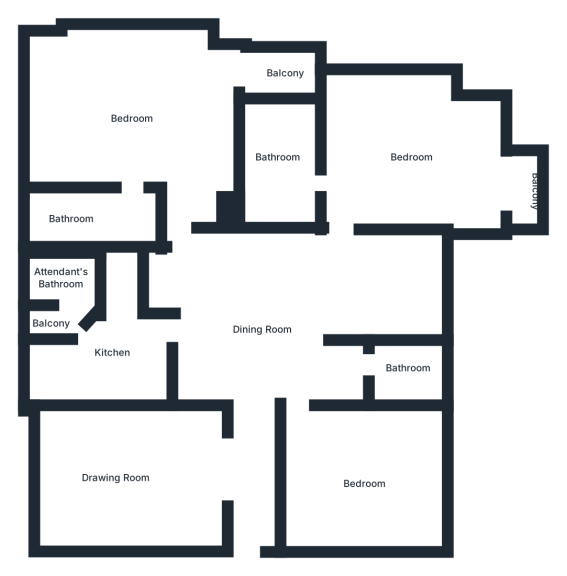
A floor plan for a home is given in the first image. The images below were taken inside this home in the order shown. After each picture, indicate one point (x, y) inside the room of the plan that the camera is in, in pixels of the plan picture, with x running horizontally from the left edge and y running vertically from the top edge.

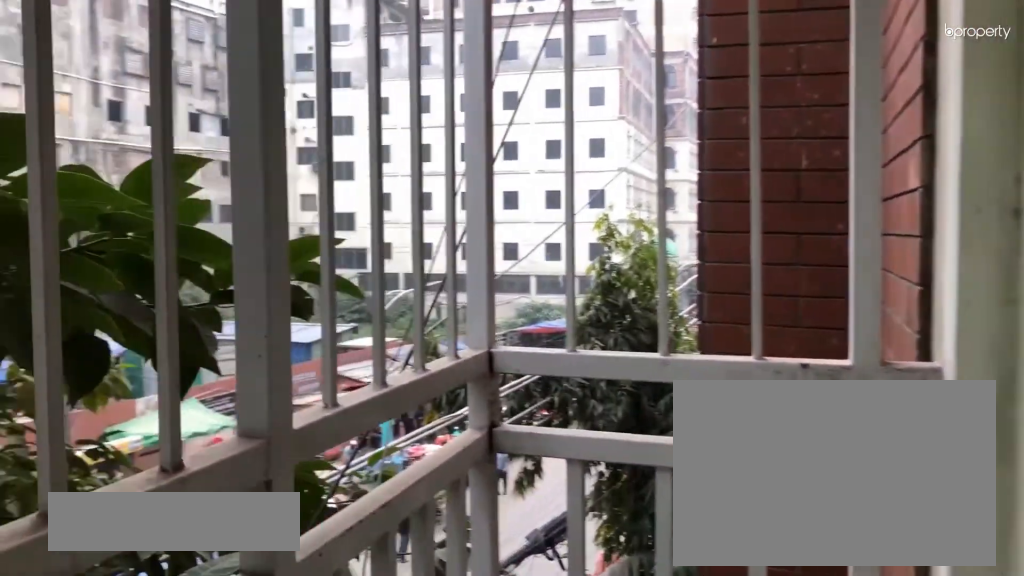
(288, 67)
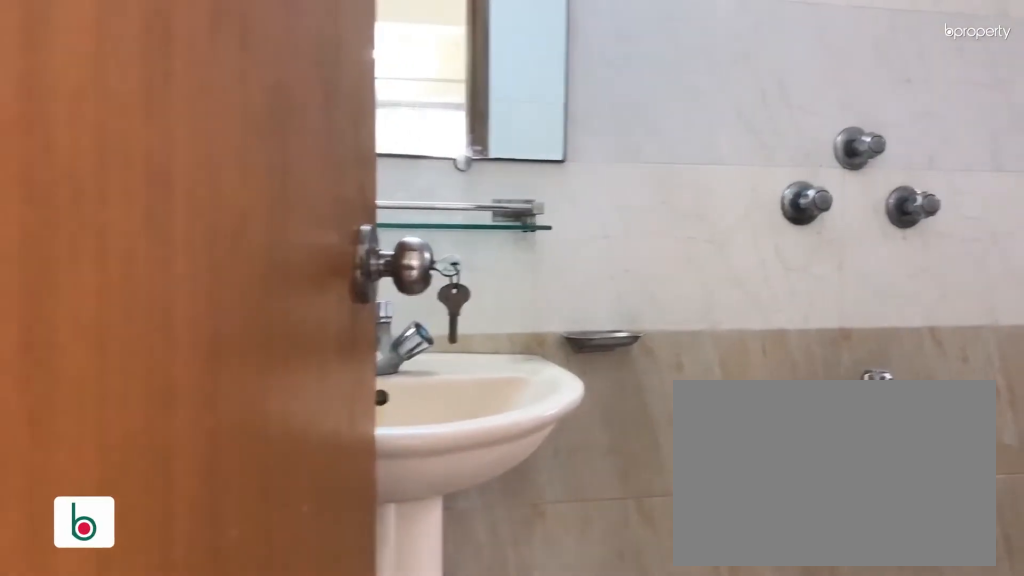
(85, 213)
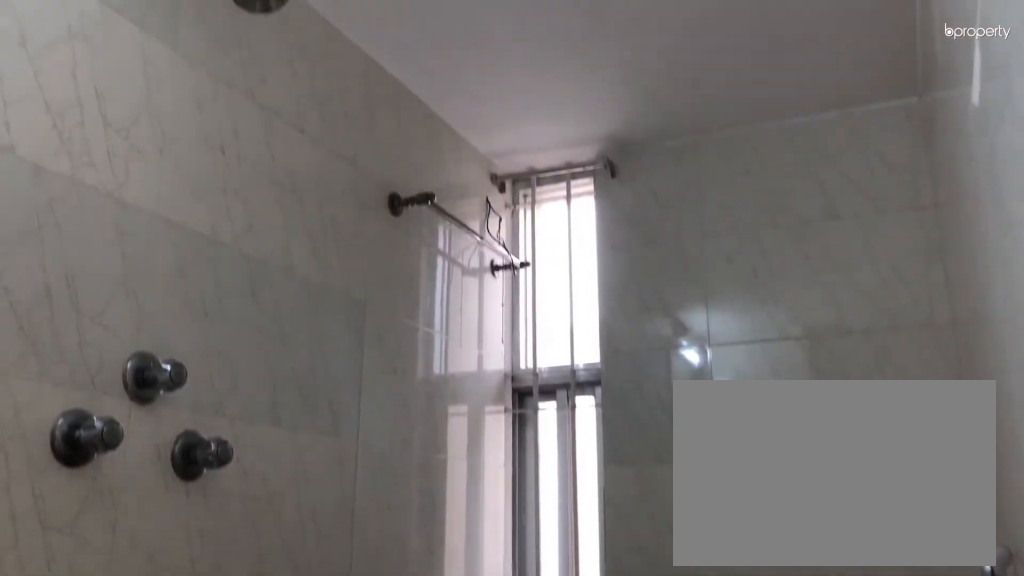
(85, 213)
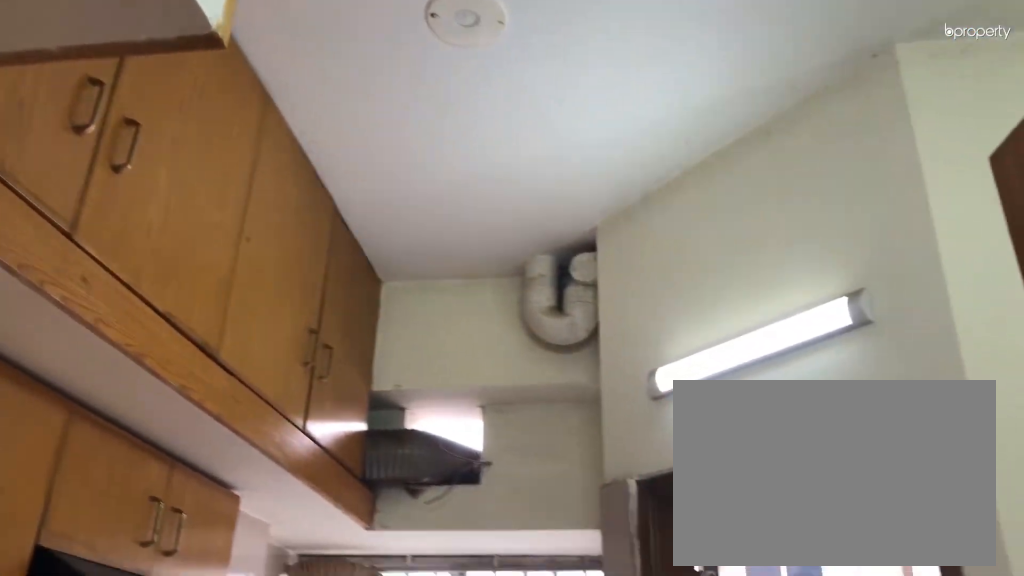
(132, 349)
